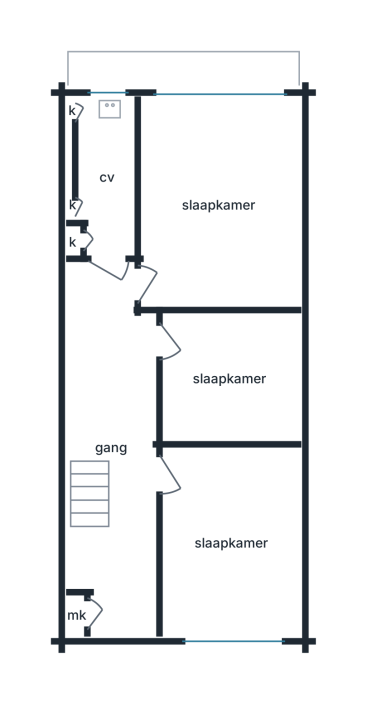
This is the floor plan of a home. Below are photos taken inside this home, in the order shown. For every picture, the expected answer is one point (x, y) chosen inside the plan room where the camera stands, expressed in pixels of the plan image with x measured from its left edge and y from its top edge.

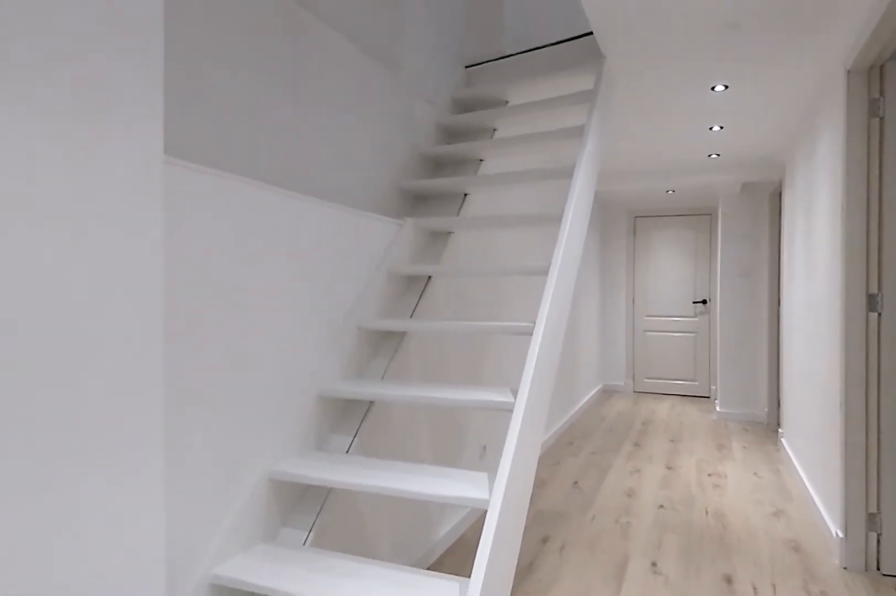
(113, 442)
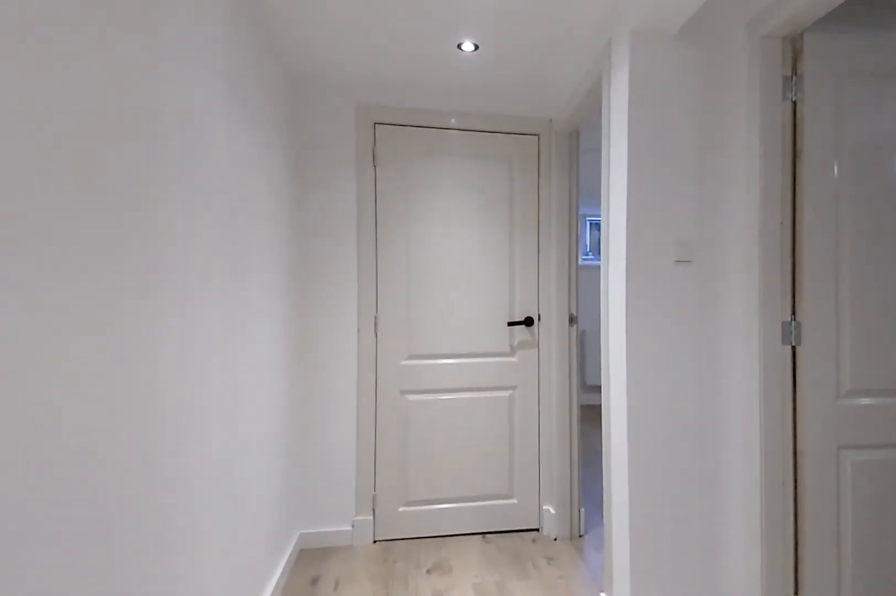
(113, 442)
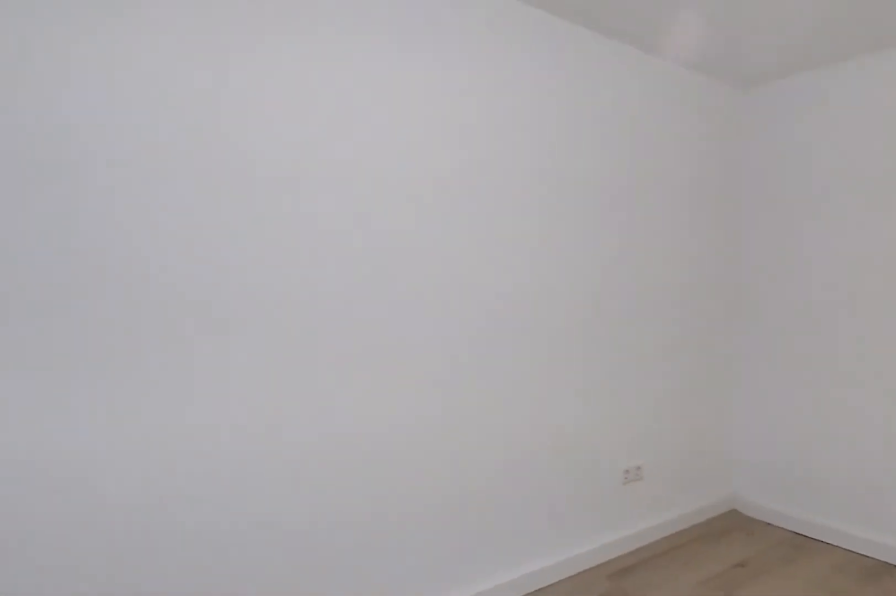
(179, 174)
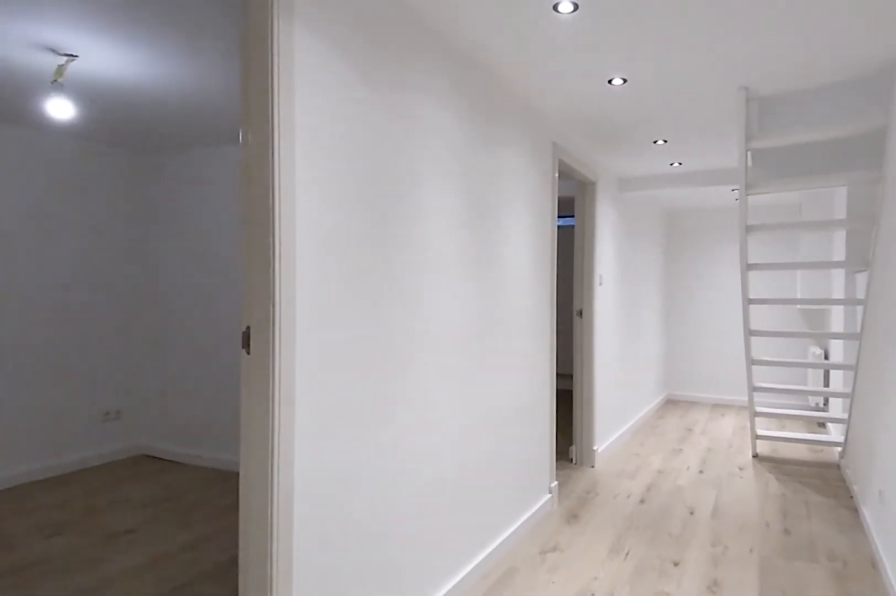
(113, 442)
